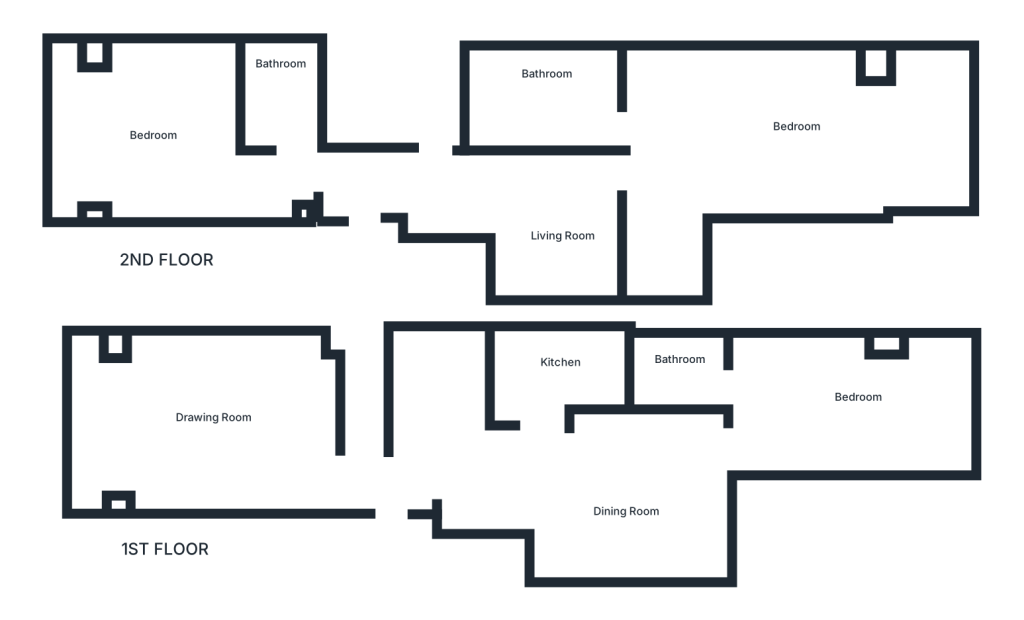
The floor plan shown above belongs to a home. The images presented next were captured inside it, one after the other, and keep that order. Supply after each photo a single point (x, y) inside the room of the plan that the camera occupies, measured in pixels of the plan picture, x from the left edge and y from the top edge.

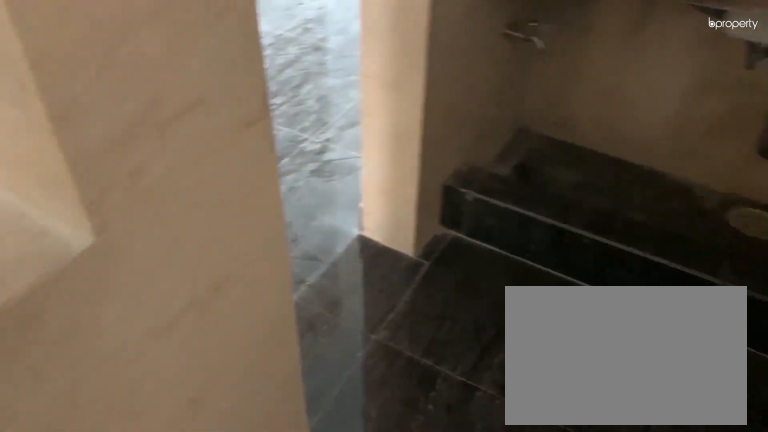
(543, 370)
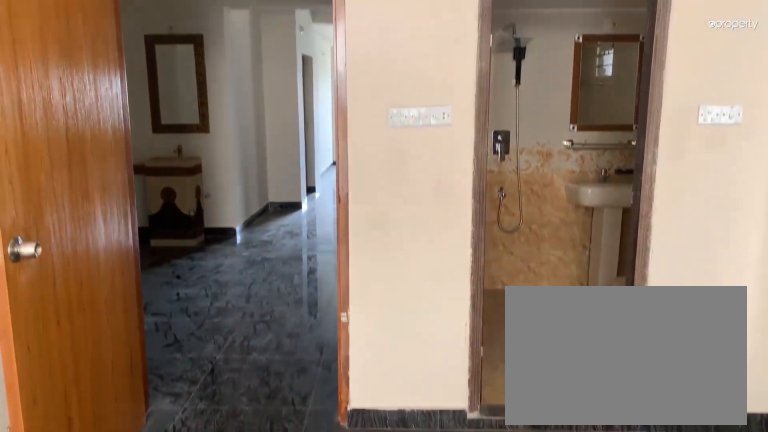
(851, 402)
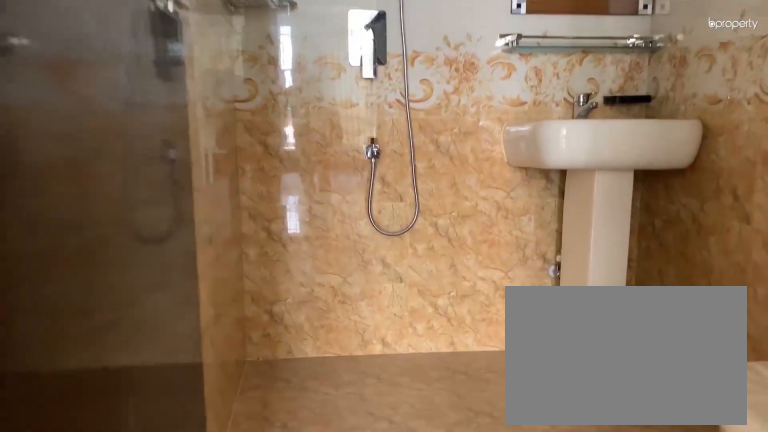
(690, 374)
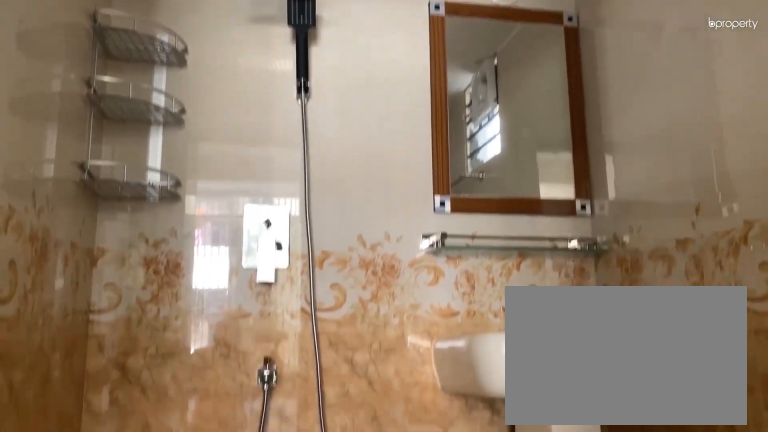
(690, 374)
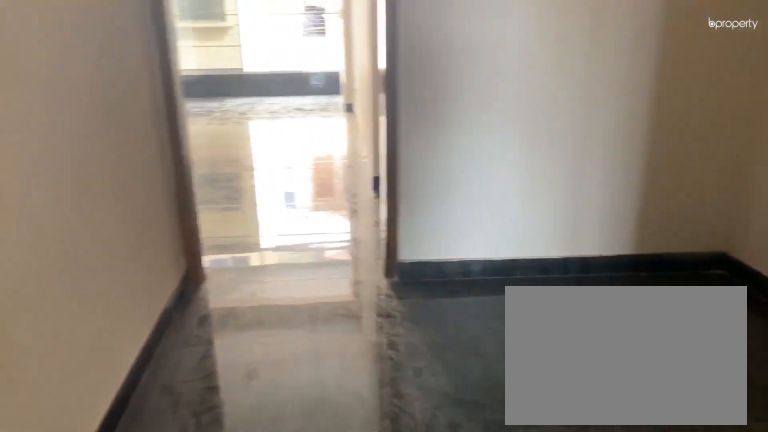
(497, 192)
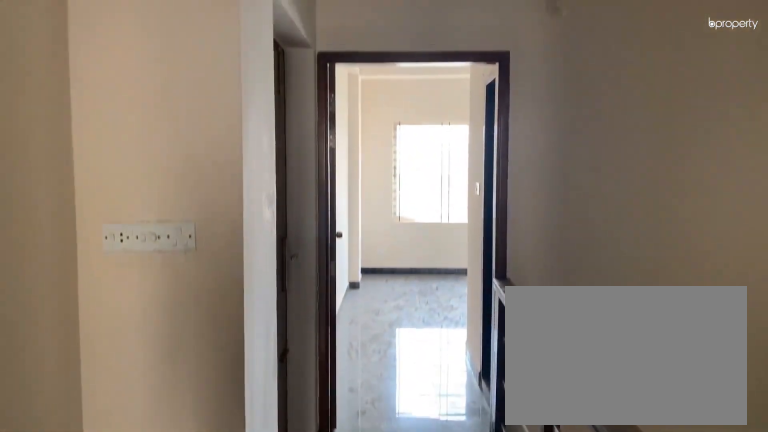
(497, 192)
